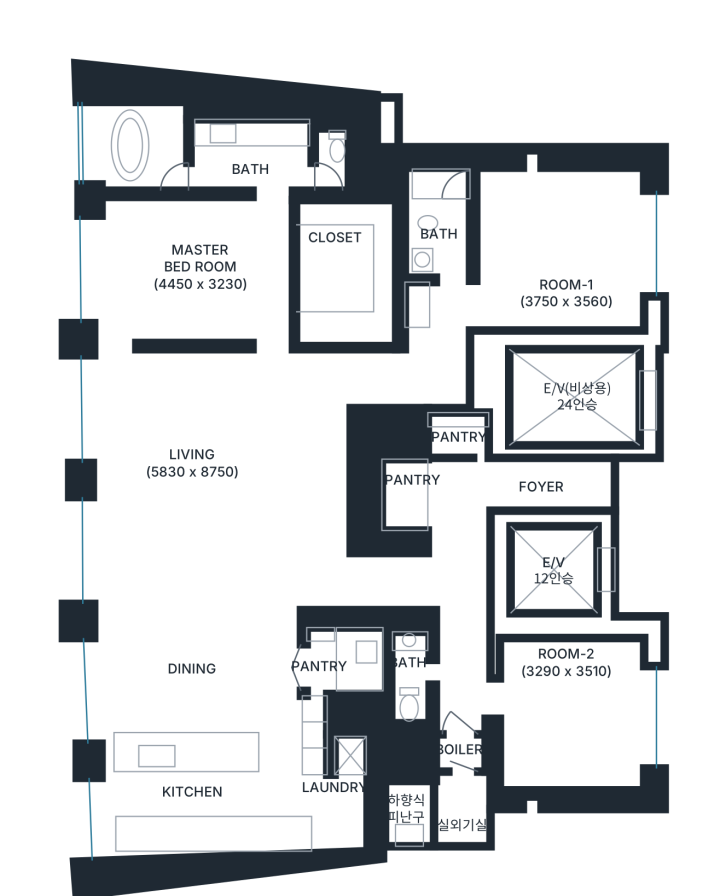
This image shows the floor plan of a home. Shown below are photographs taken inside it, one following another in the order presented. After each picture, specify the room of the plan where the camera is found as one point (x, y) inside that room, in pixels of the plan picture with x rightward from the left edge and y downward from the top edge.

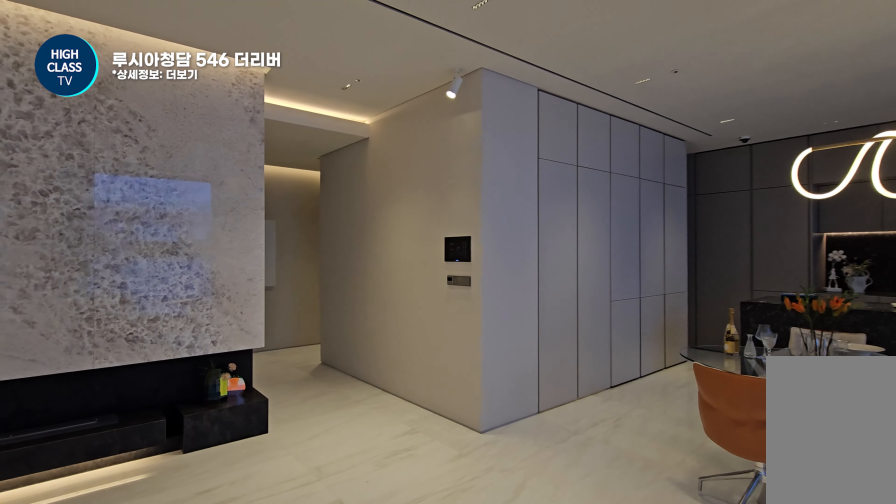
(218, 473)
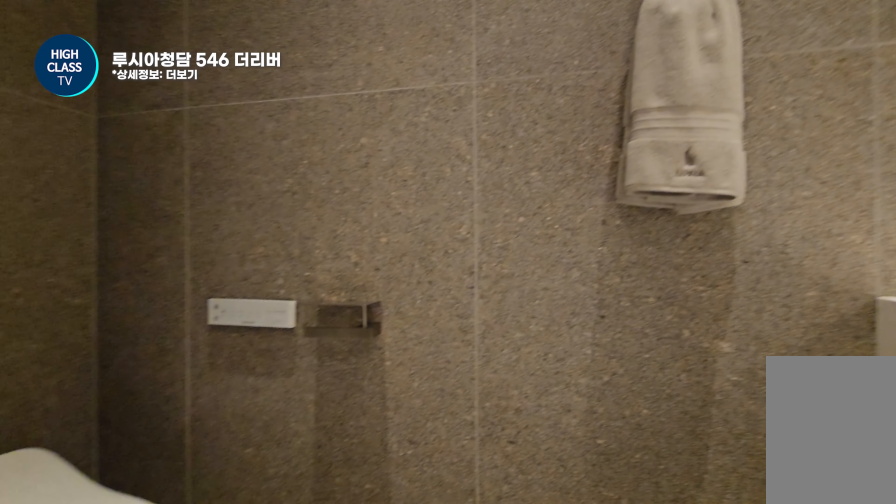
(411, 671)
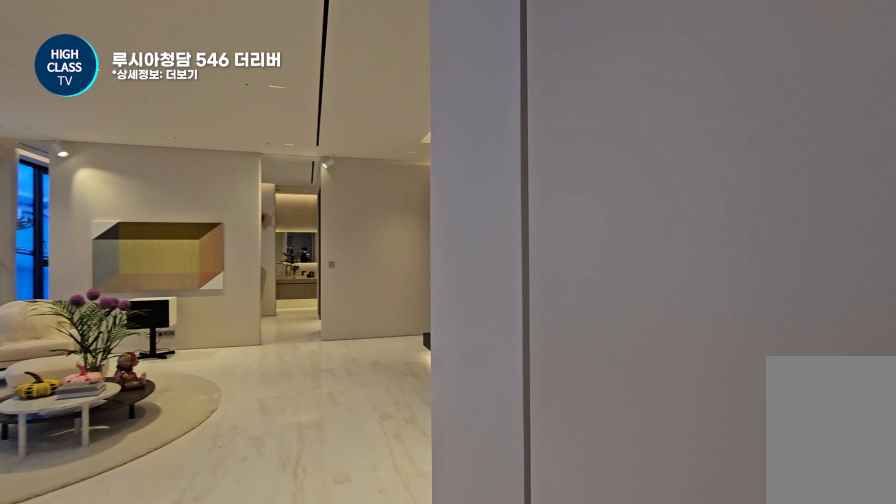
(227, 708)
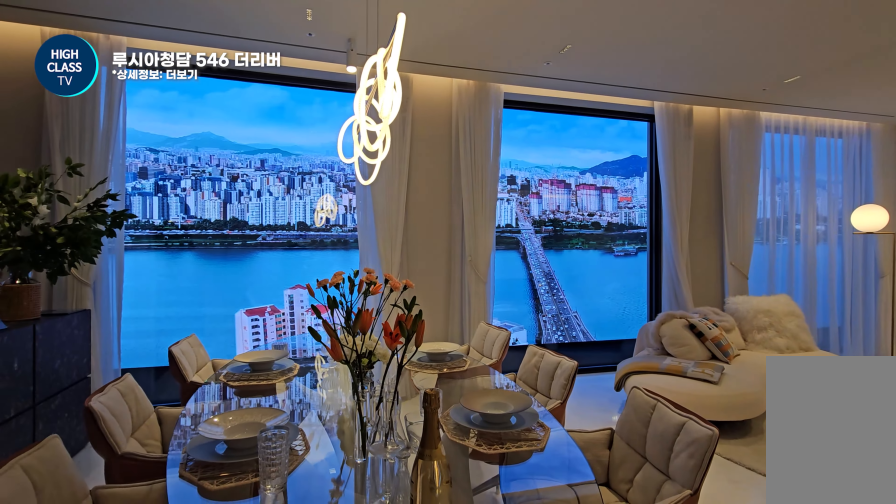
(227, 708)
